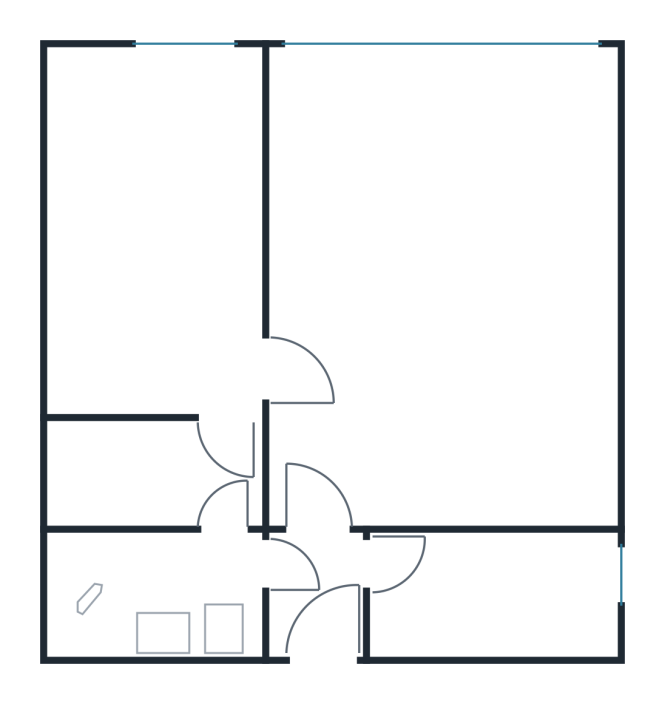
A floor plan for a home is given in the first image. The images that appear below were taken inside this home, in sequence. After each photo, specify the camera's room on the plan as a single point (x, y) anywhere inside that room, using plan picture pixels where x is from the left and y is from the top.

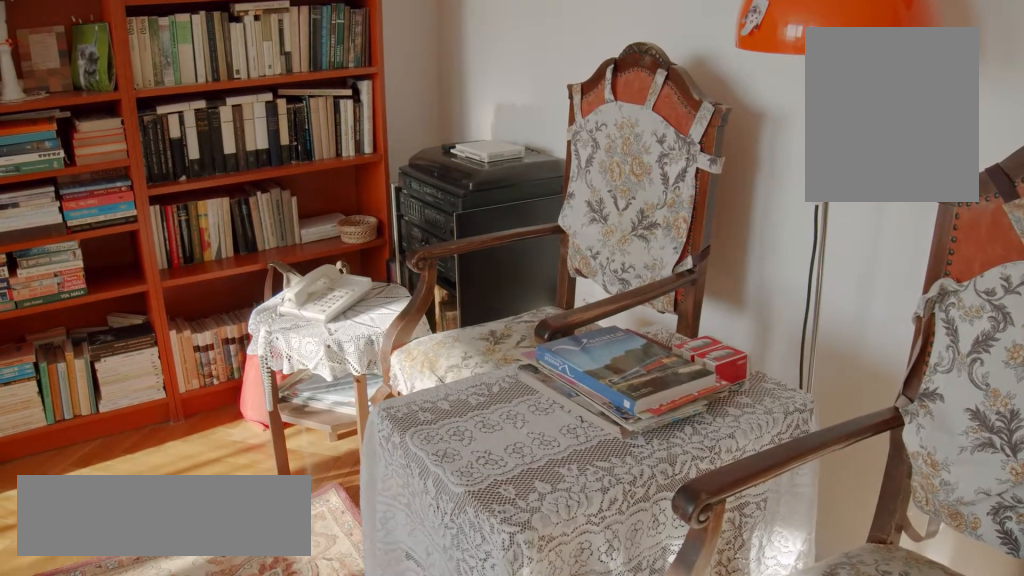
(420, 301)
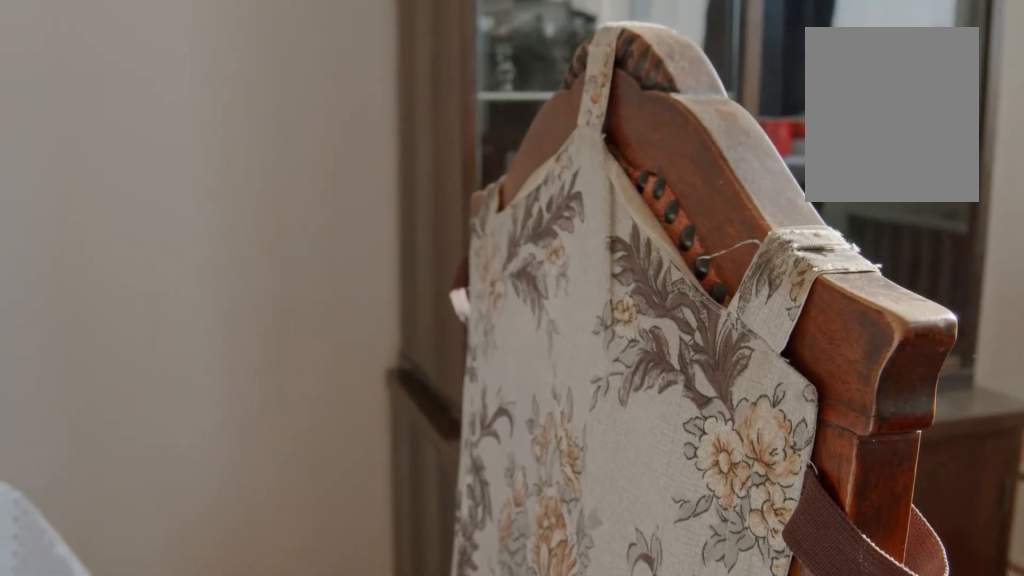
(421, 300)
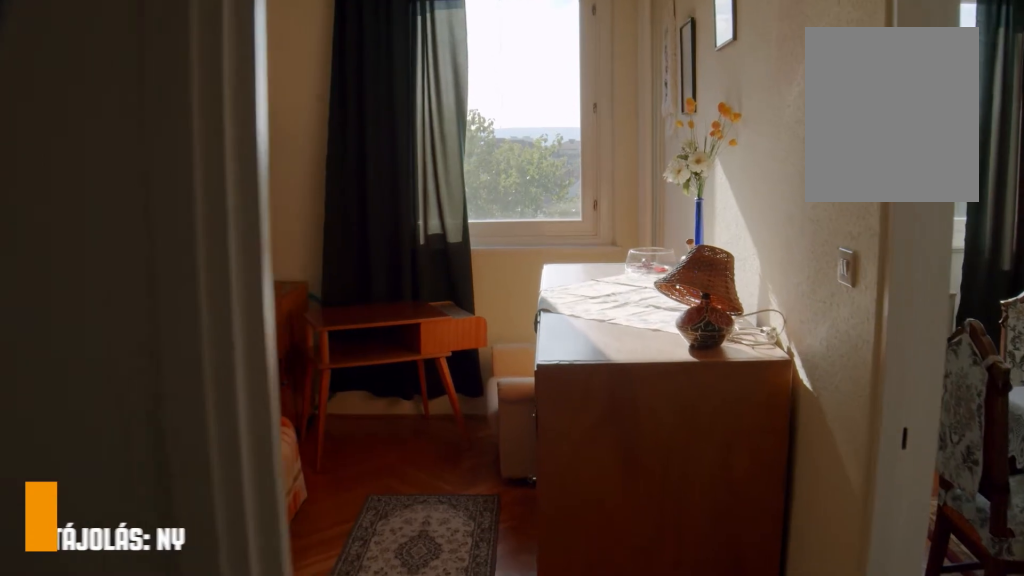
(186, 334)
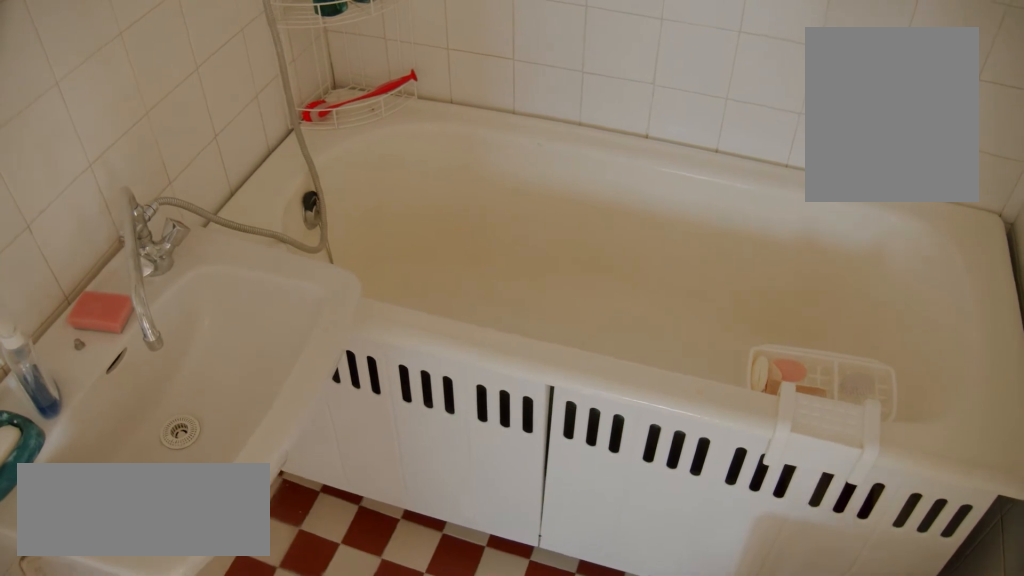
(147, 591)
